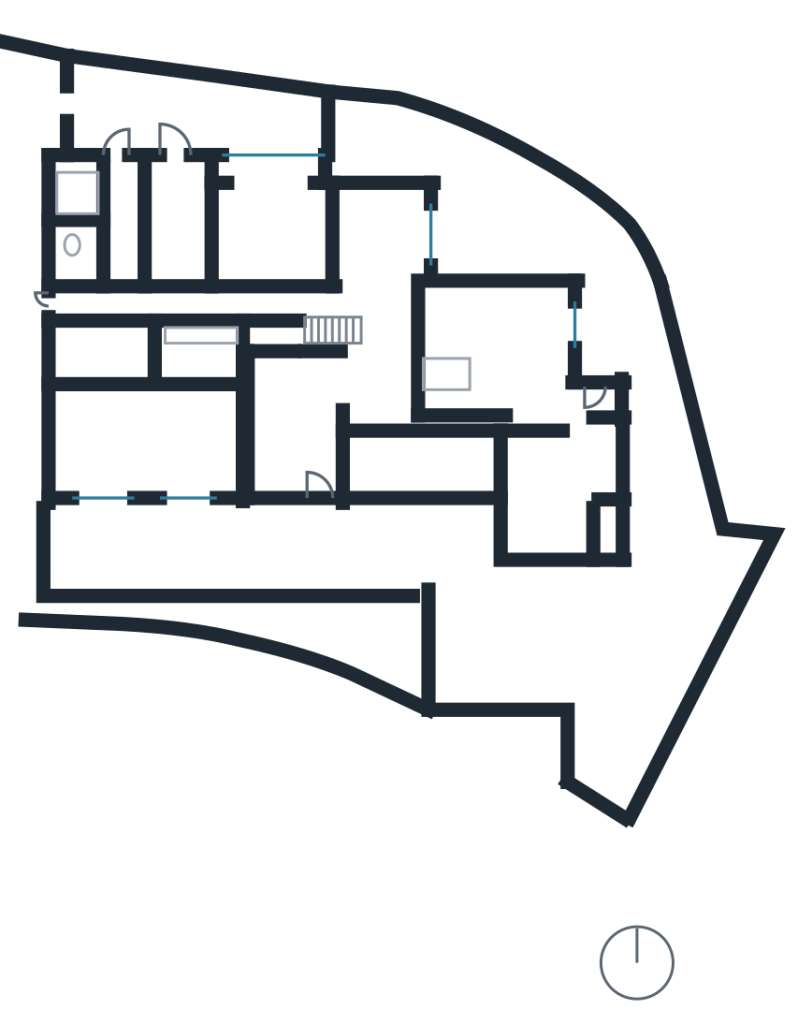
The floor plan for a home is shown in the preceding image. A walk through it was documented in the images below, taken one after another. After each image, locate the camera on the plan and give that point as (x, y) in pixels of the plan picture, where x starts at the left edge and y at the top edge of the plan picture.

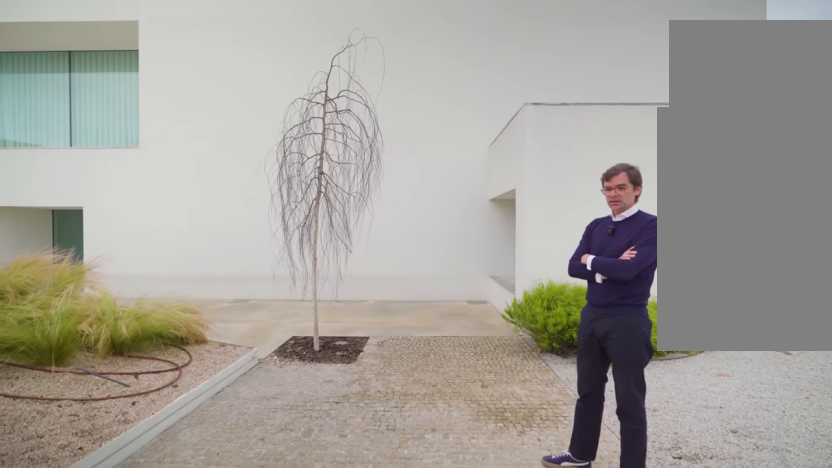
(454, 679)
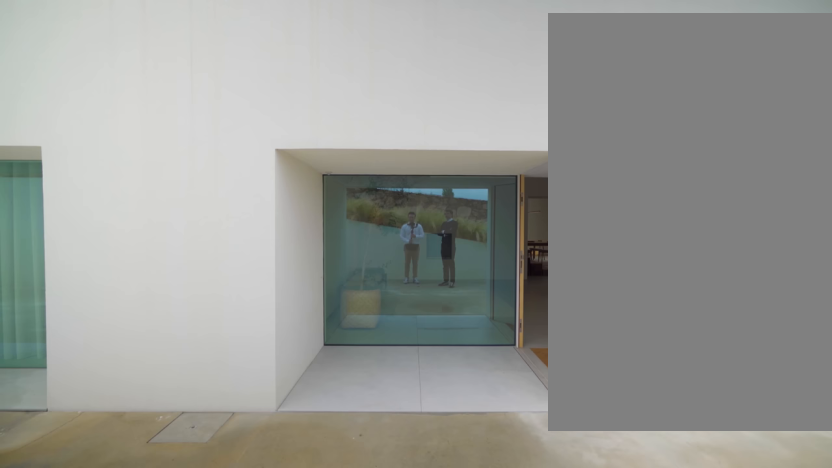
(267, 555)
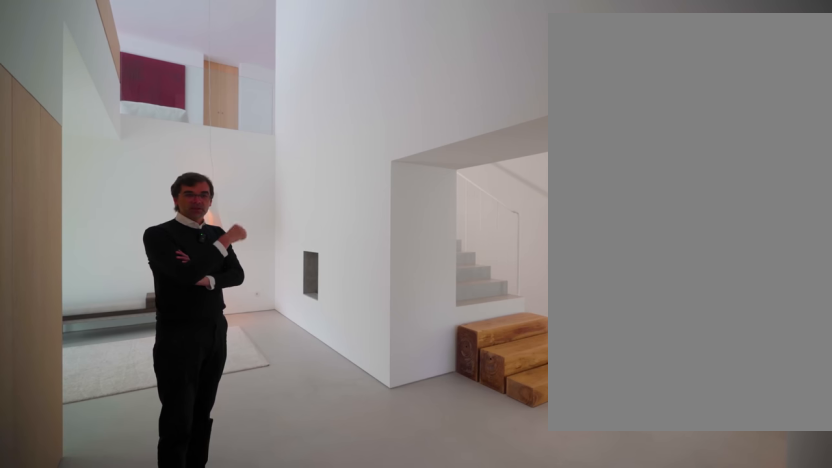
(398, 380)
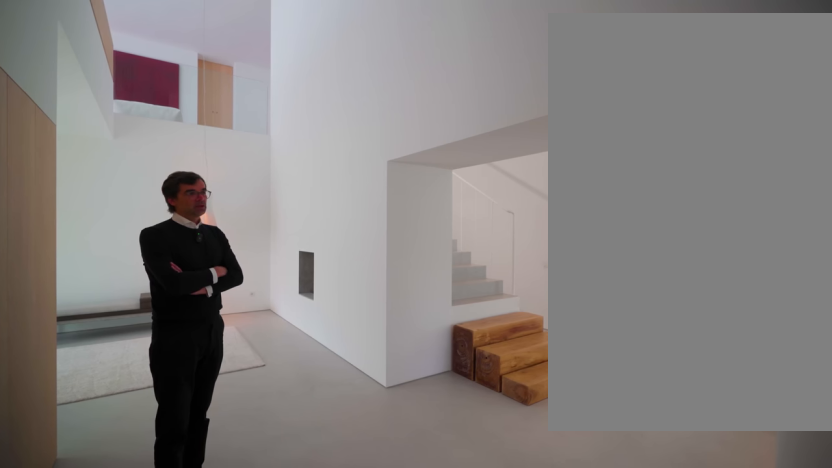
(398, 380)
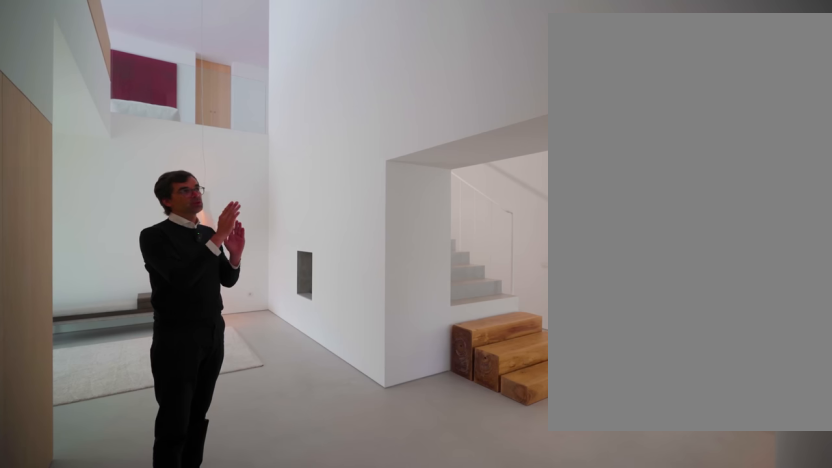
(398, 380)
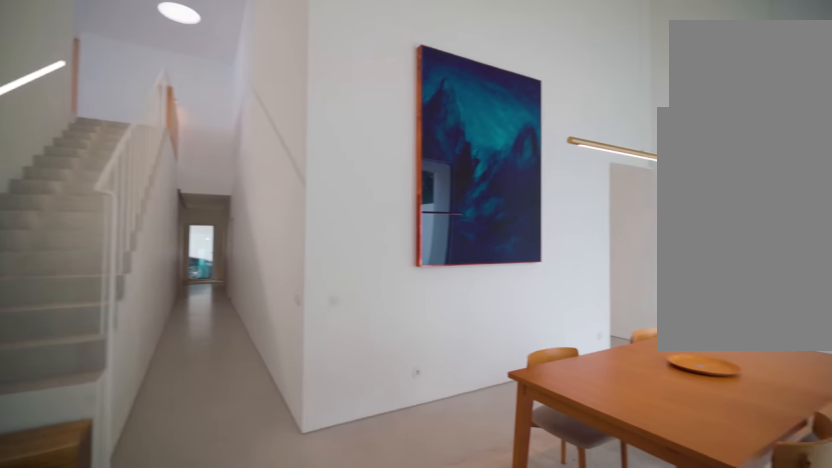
(409, 315)
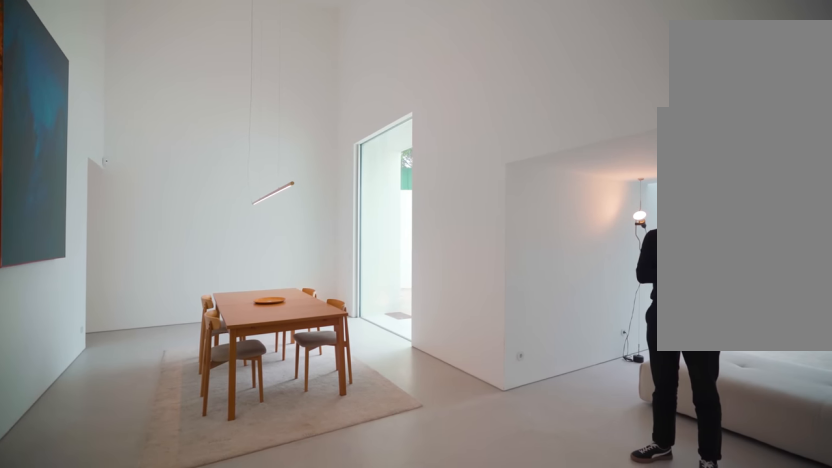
(381, 336)
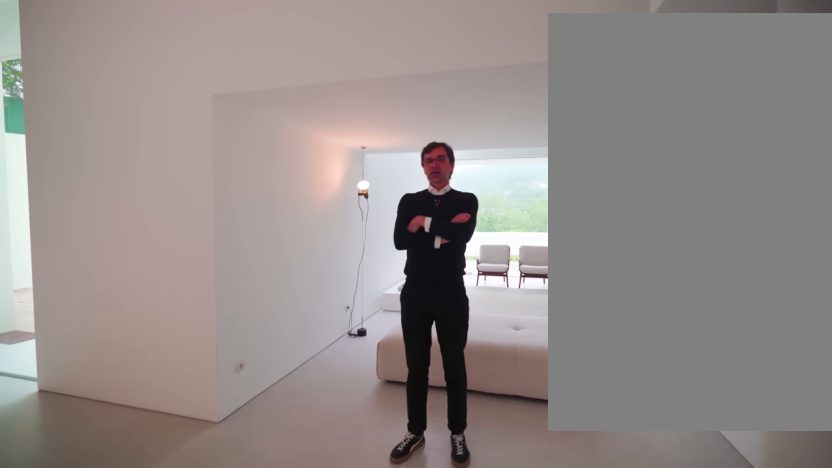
(375, 343)
